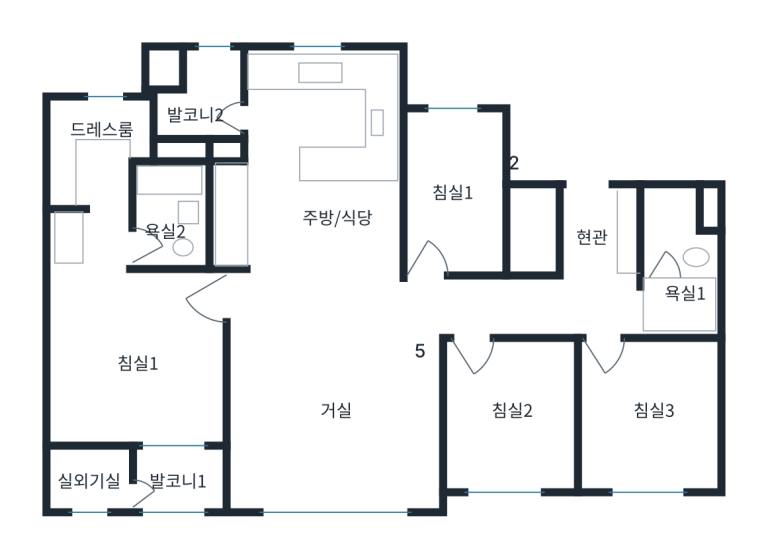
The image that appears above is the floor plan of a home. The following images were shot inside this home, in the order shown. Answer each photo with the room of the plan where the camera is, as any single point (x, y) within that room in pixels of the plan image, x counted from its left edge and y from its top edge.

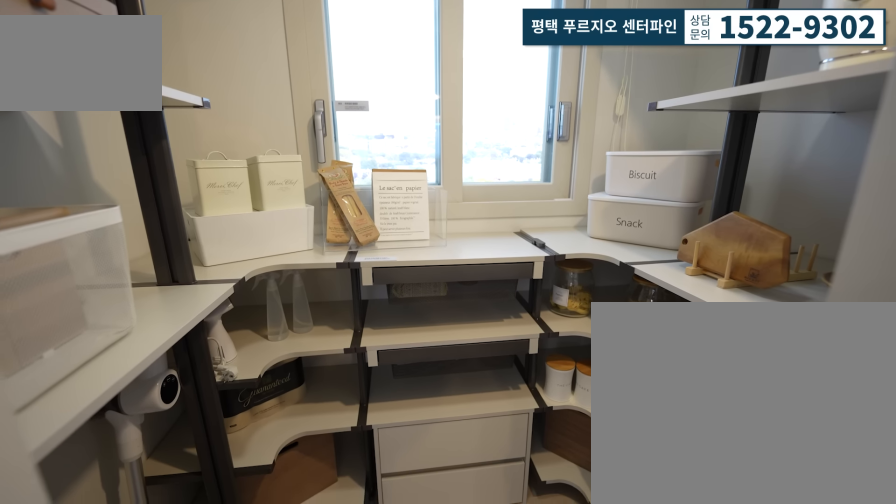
(452, 214)
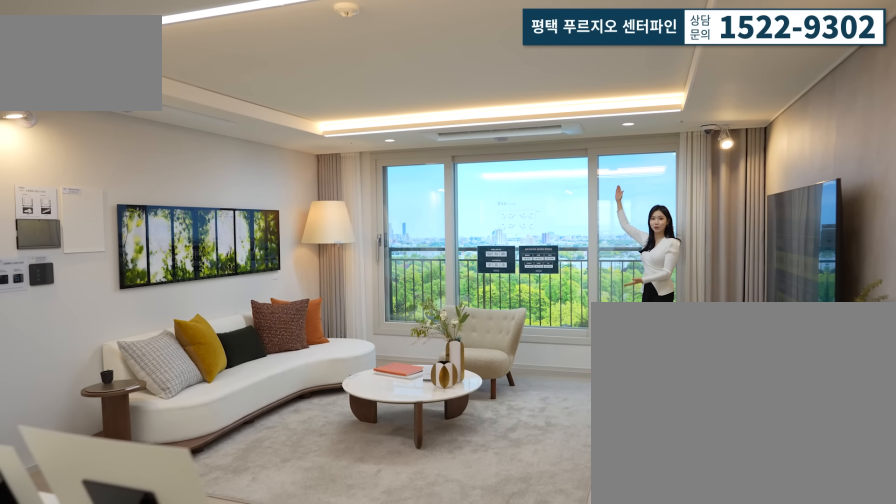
(329, 428)
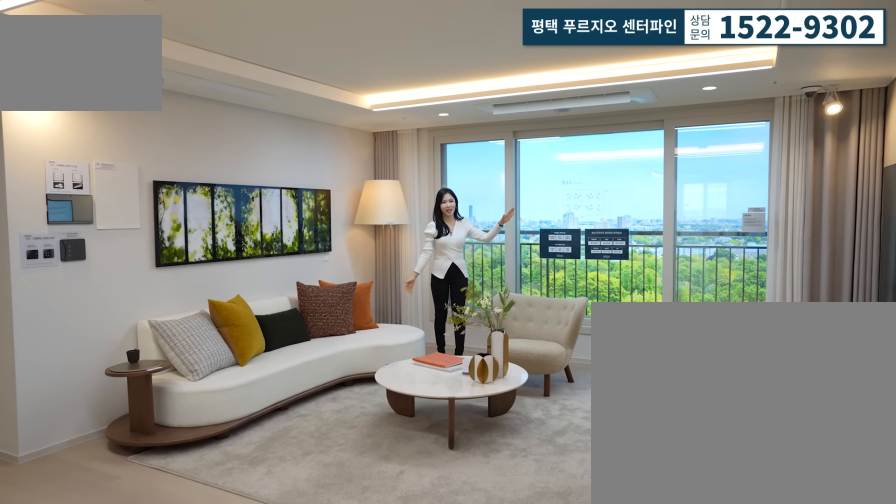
(329, 428)
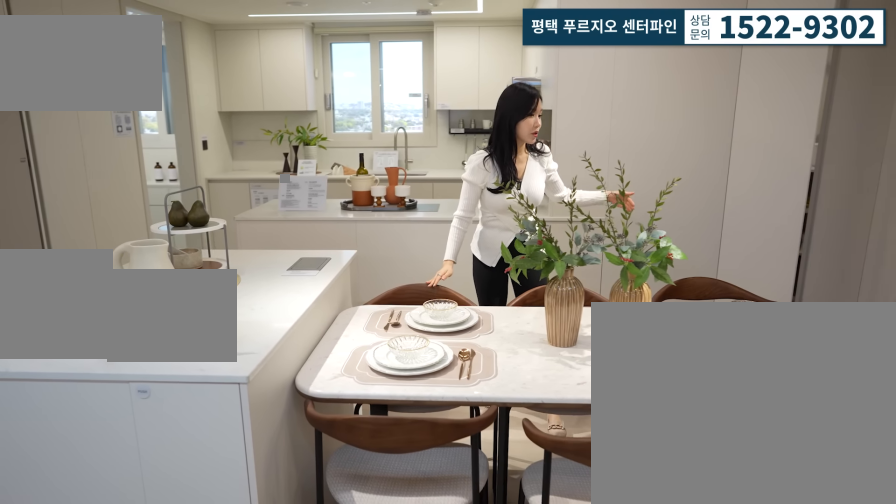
(329, 186)
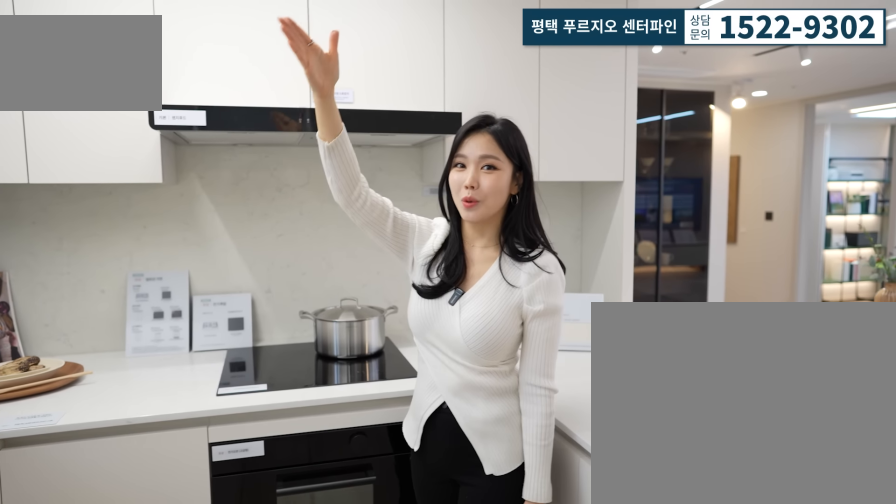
(329, 186)
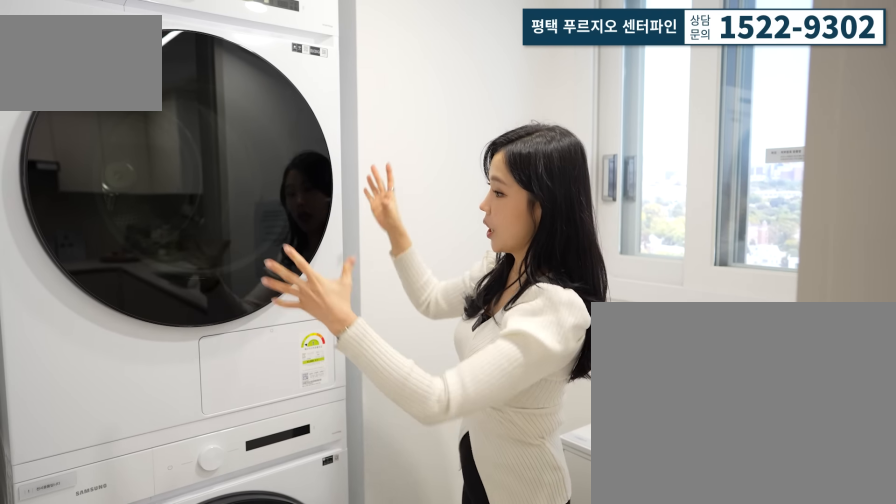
(191, 94)
